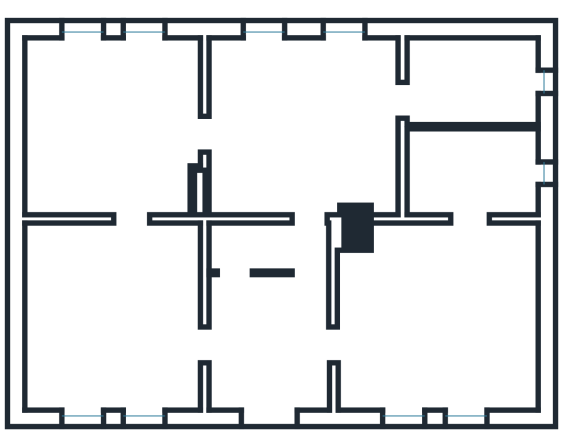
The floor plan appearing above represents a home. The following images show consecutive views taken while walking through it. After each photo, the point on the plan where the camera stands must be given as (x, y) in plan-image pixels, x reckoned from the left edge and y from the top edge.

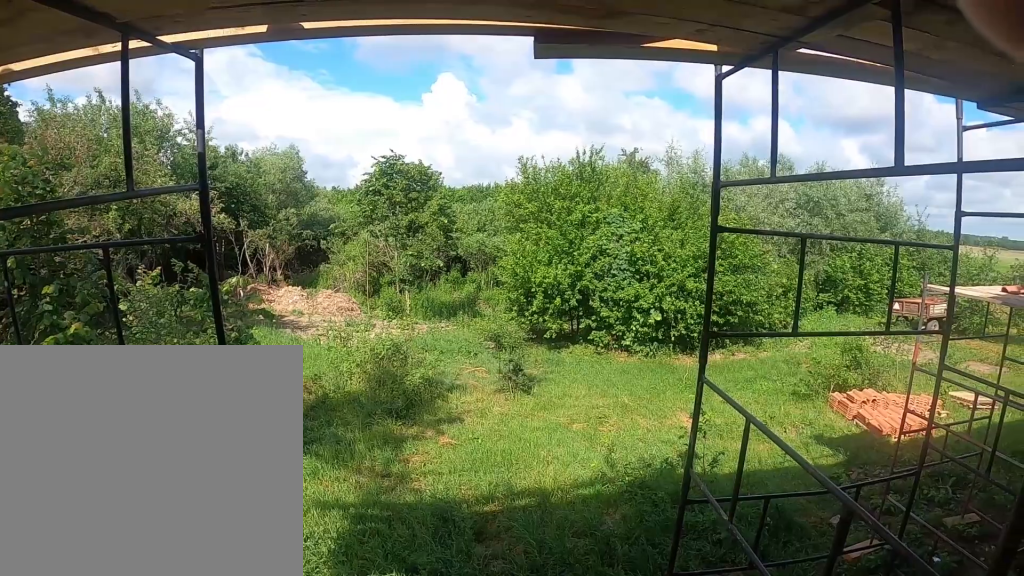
(106, 74)
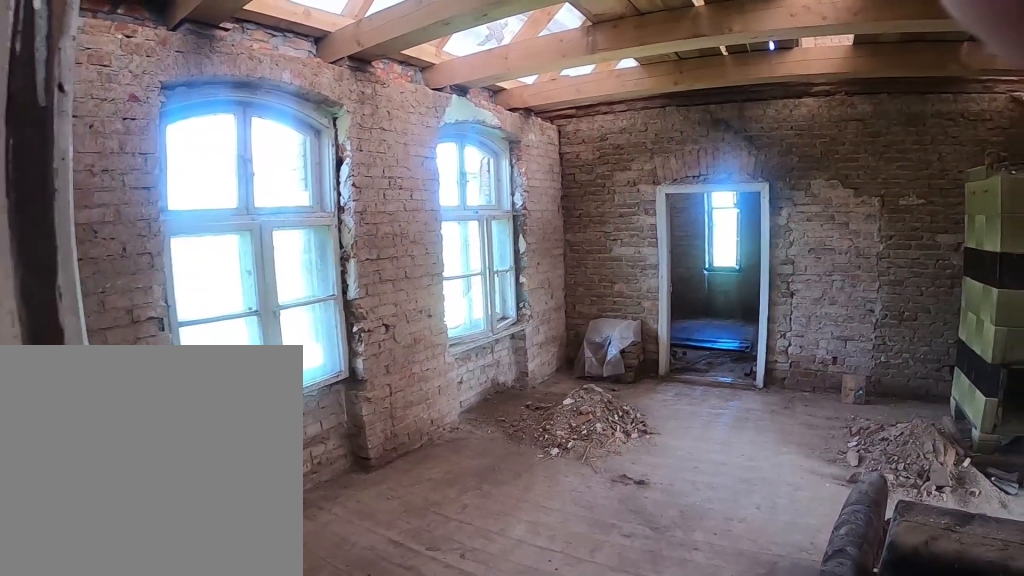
(225, 129)
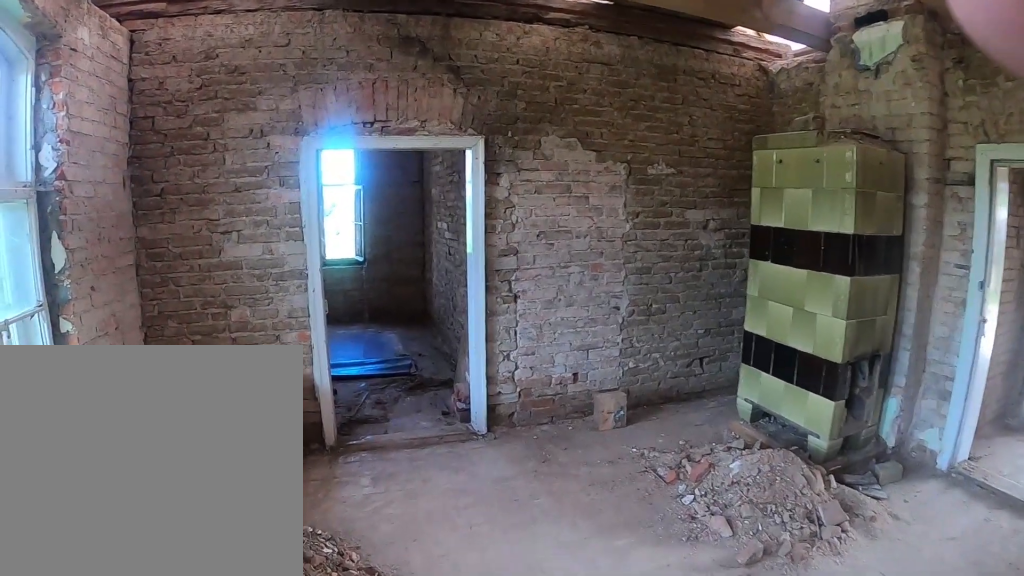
(335, 107)
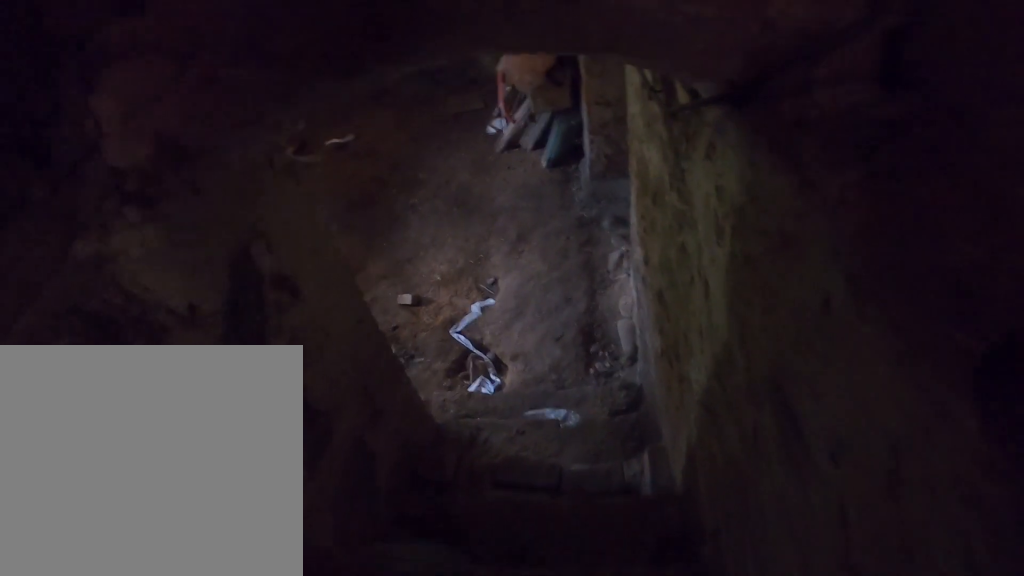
(254, 241)
